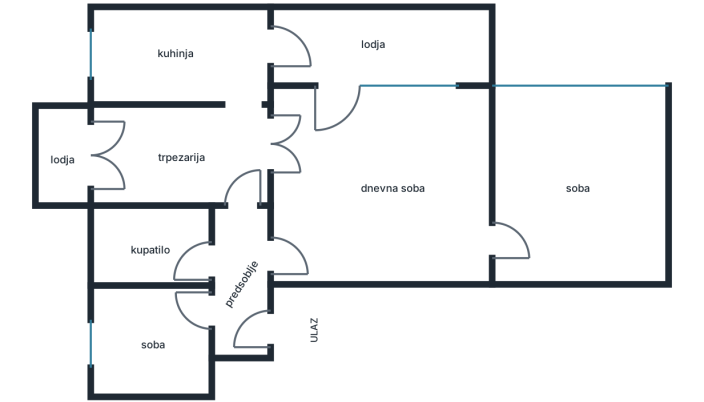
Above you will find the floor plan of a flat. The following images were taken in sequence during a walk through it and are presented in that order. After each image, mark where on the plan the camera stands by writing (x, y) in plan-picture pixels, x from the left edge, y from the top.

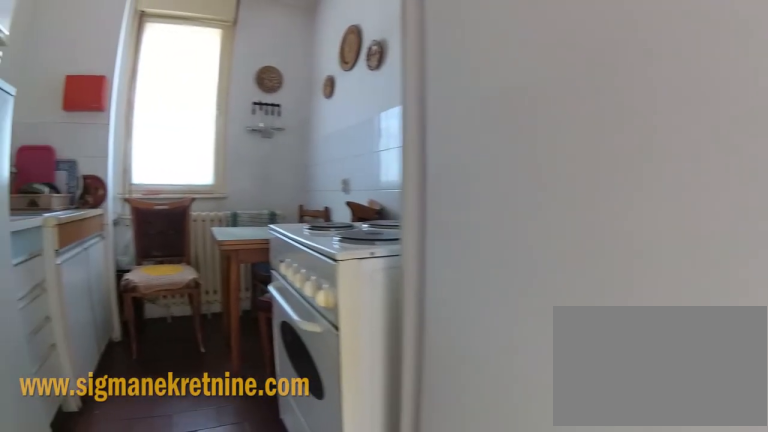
(255, 68)
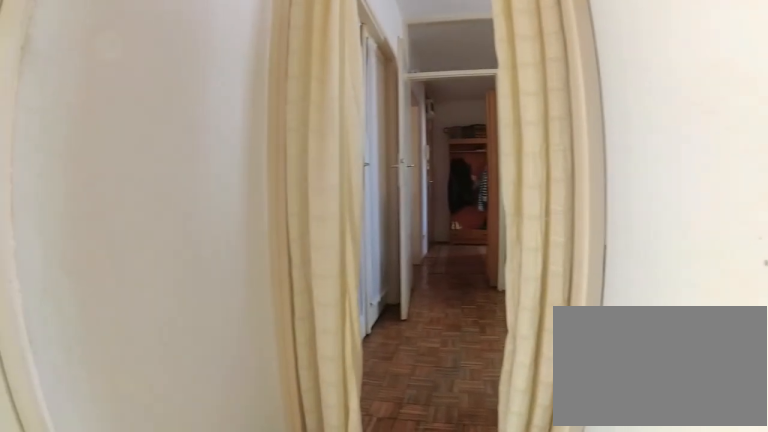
(246, 37)
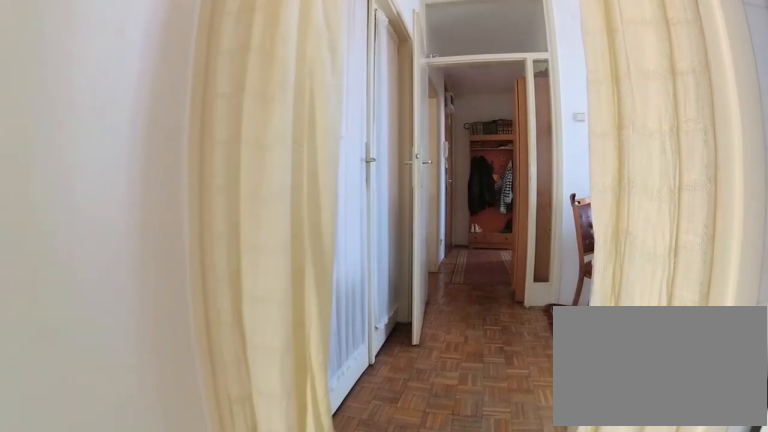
(242, 64)
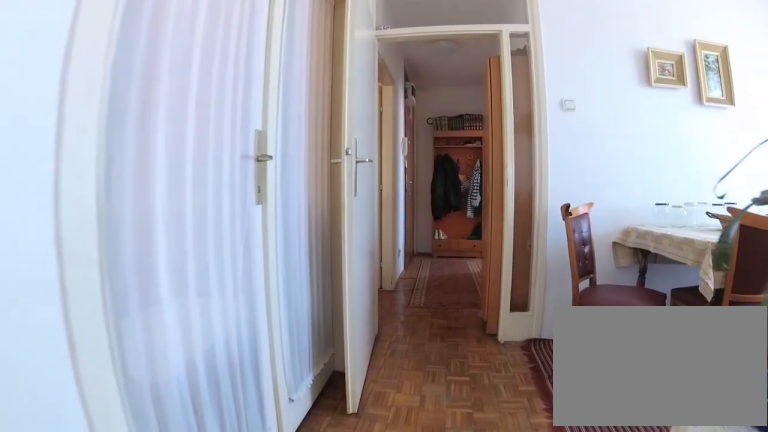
(243, 91)
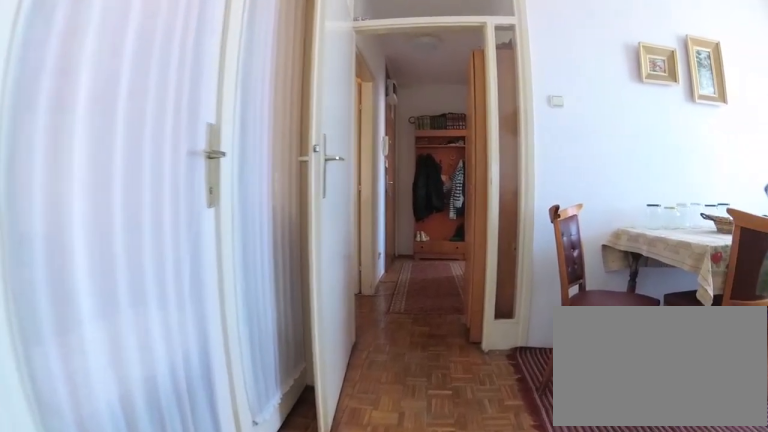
(242, 95)
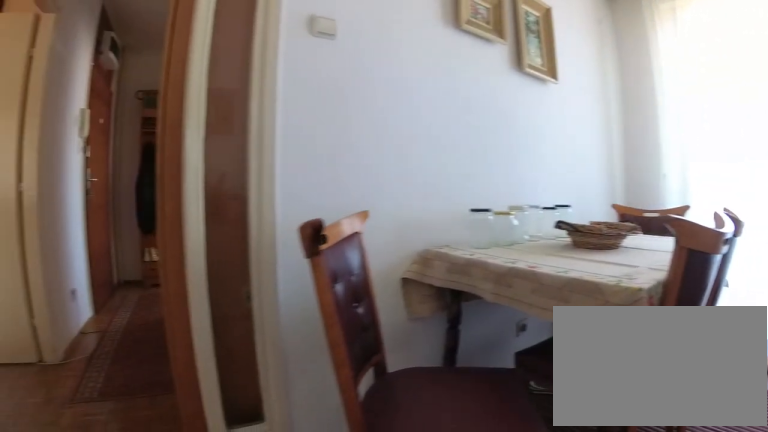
(234, 123)
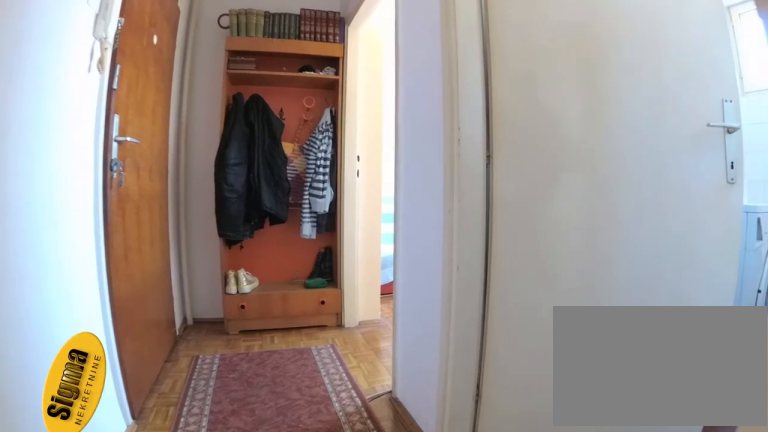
(239, 206)
